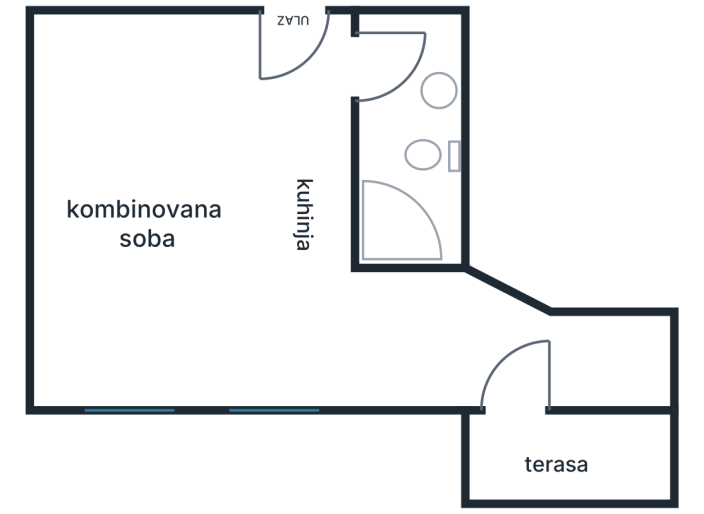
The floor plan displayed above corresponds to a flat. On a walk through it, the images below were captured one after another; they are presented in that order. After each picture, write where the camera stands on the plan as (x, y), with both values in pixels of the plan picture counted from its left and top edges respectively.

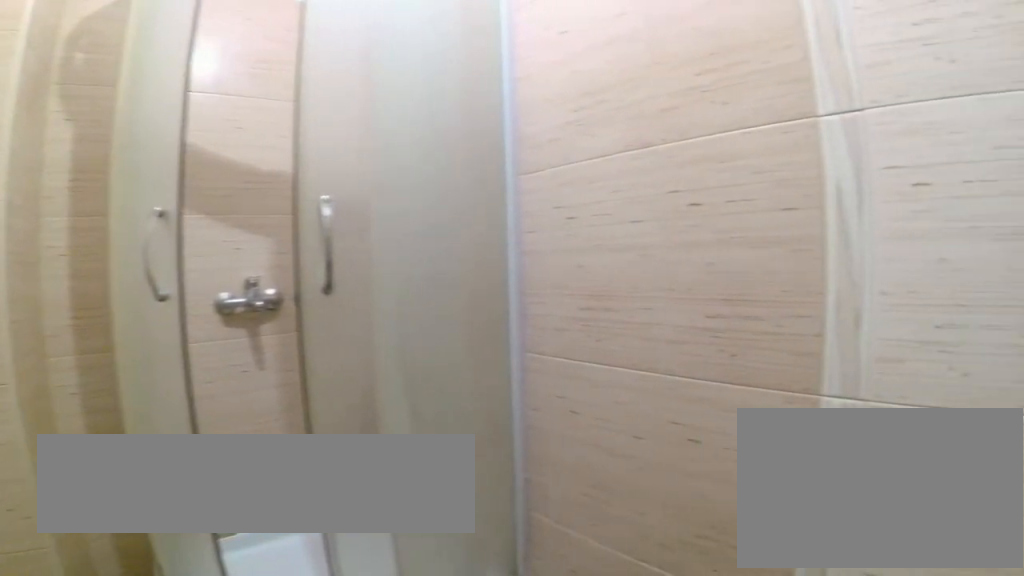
(422, 89)
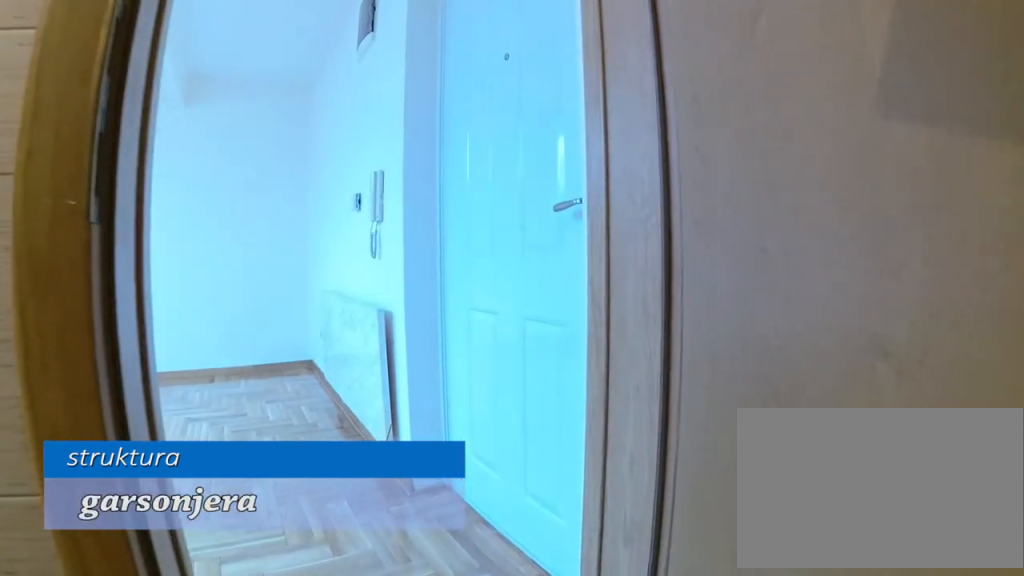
(421, 87)
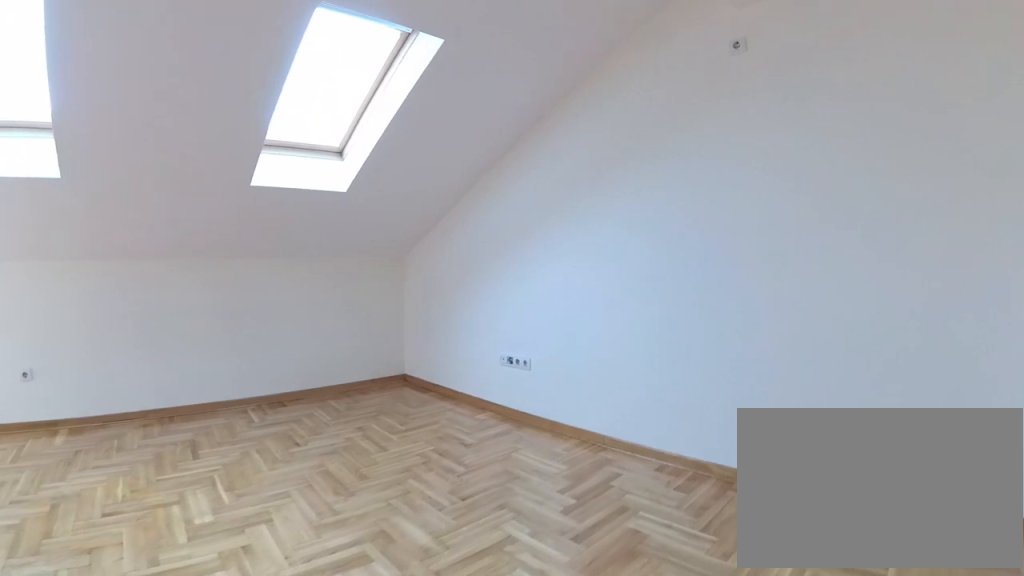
(219, 72)
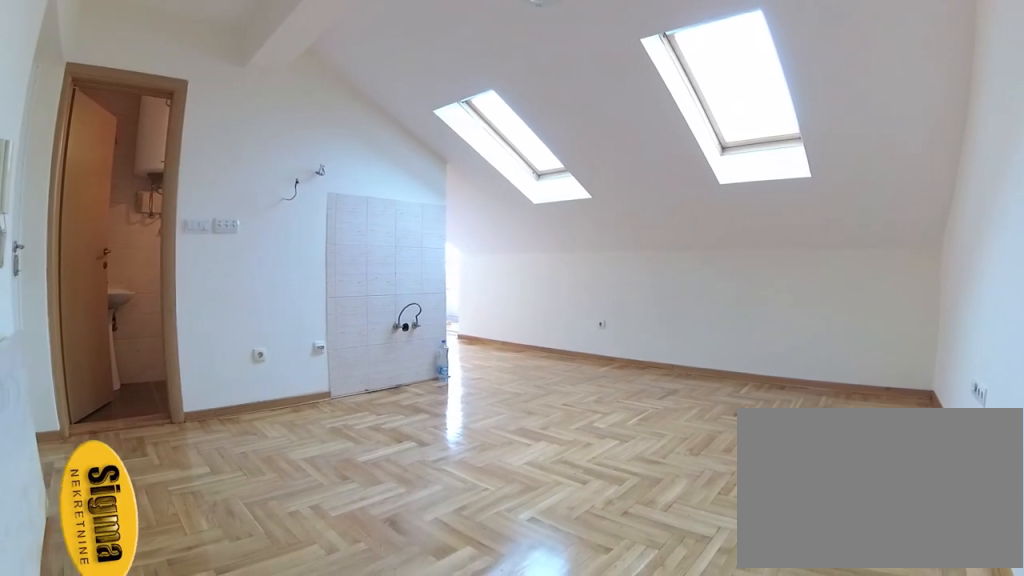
(99, 62)
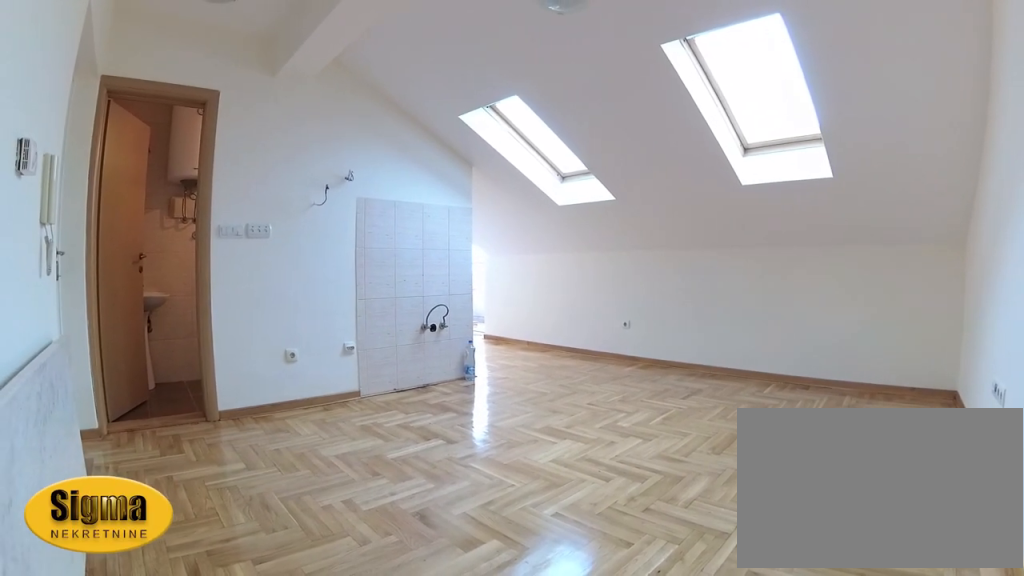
(93, 57)
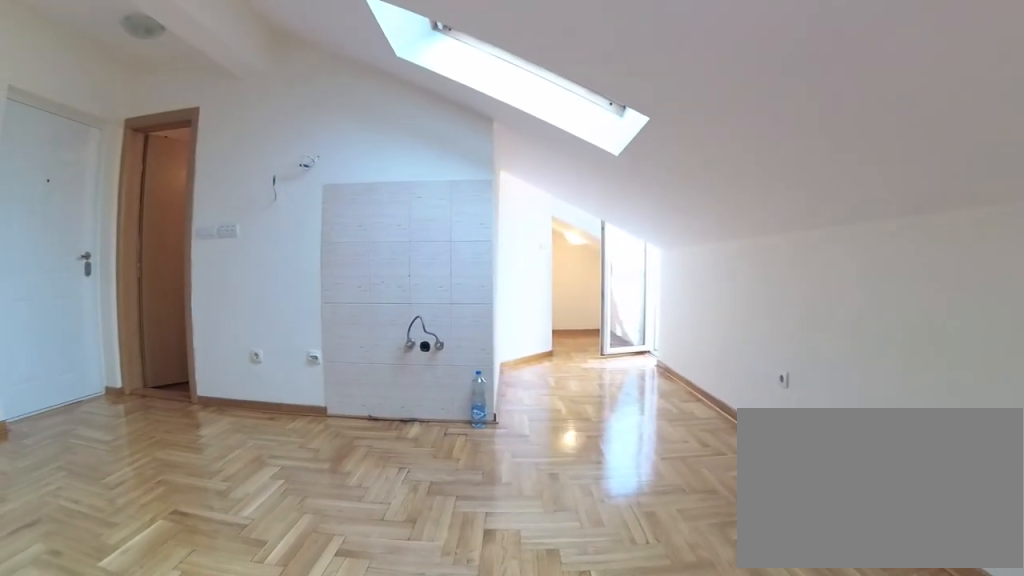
(82, 283)
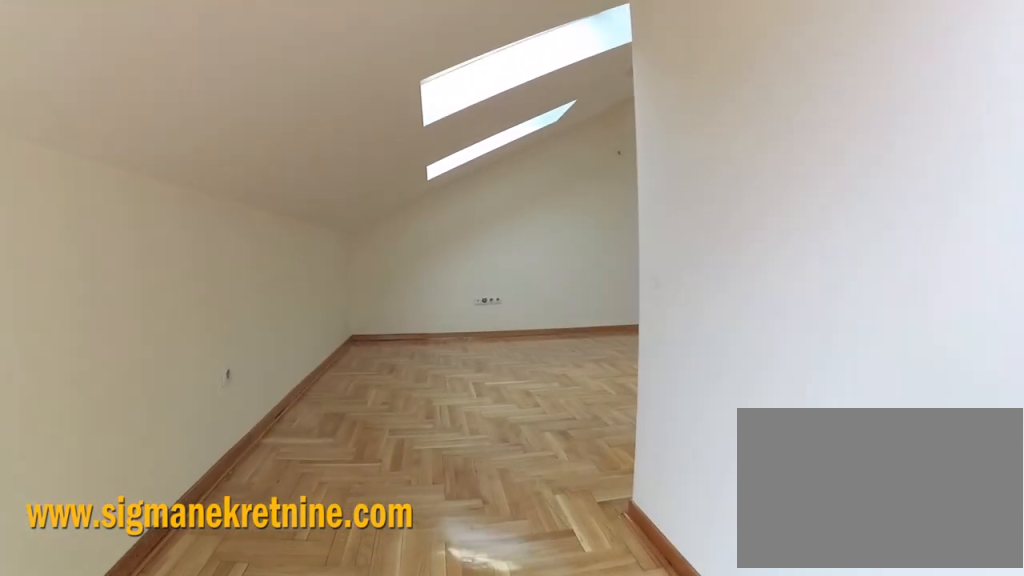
(477, 349)
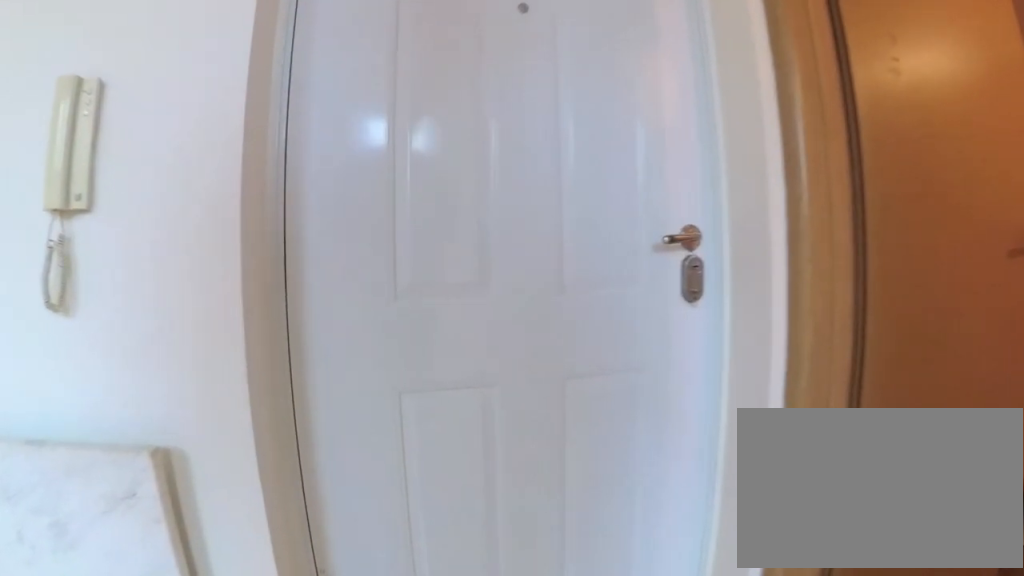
(317, 124)
